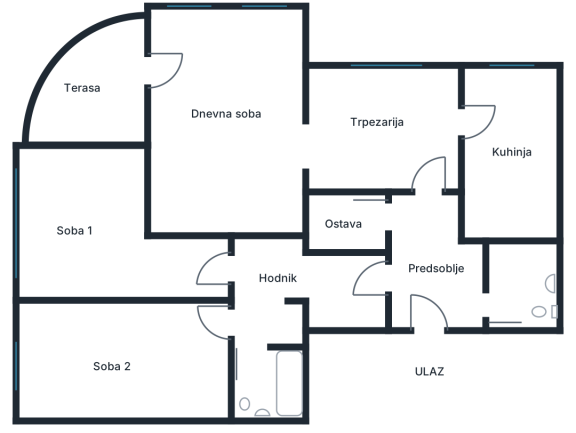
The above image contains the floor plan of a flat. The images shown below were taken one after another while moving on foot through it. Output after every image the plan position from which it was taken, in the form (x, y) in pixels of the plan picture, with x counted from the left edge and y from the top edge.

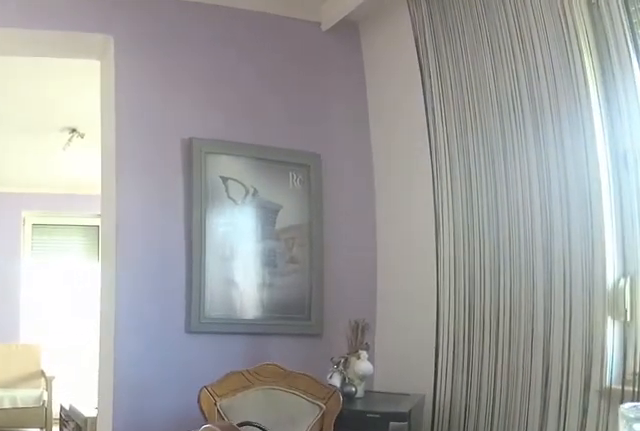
(408, 161)
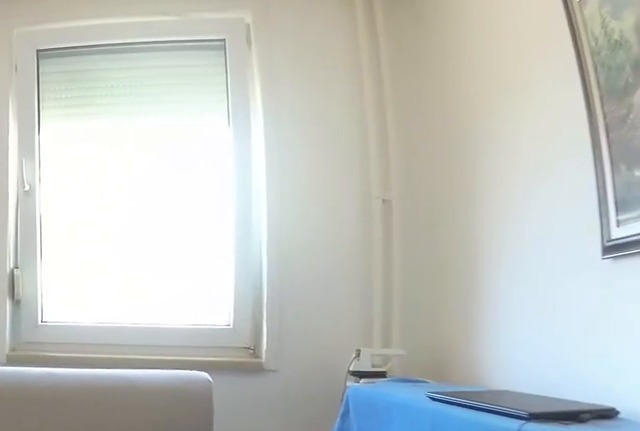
(284, 136)
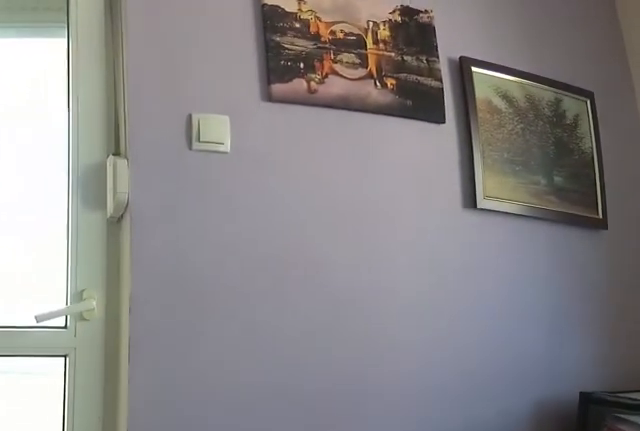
(218, 81)
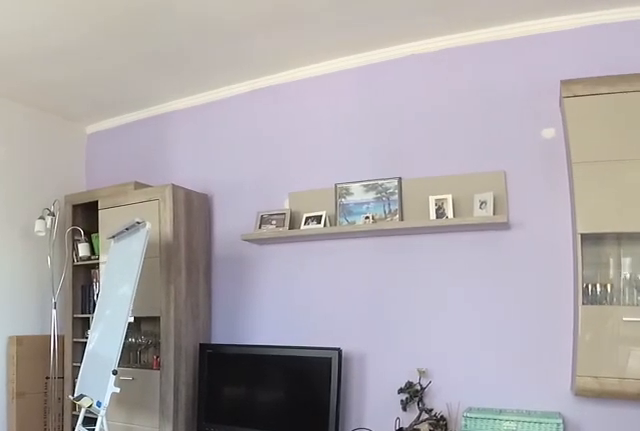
(169, 70)
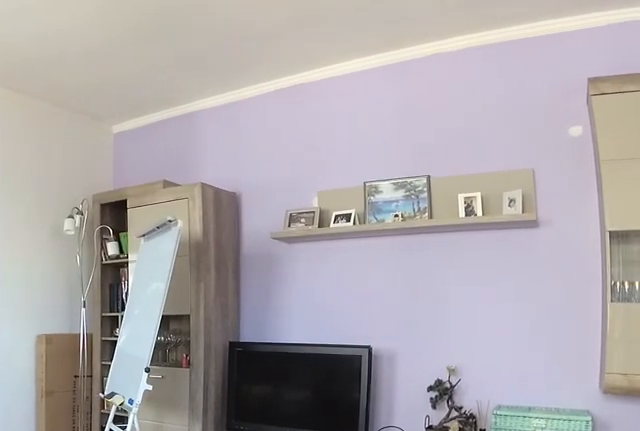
(169, 70)
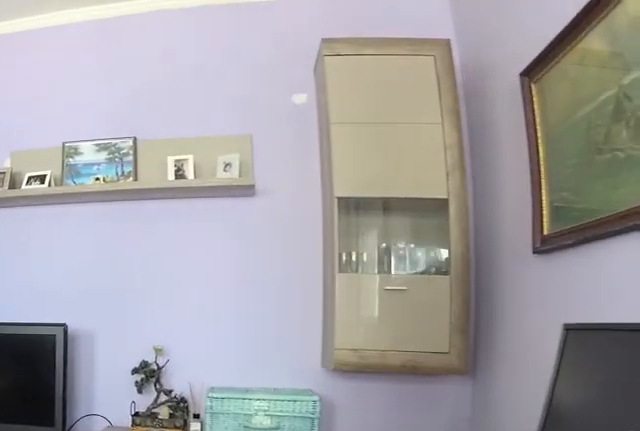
(174, 103)
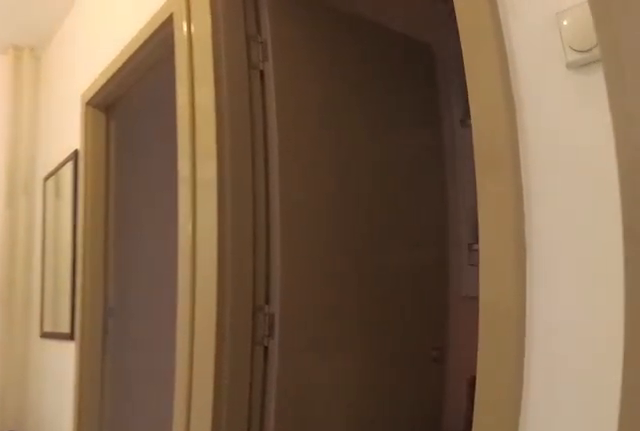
(422, 169)
